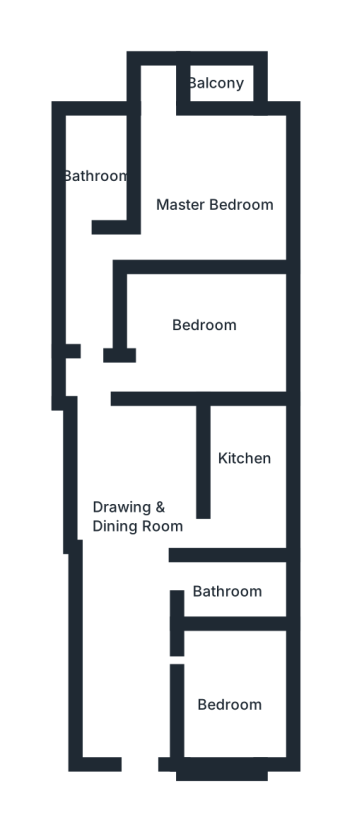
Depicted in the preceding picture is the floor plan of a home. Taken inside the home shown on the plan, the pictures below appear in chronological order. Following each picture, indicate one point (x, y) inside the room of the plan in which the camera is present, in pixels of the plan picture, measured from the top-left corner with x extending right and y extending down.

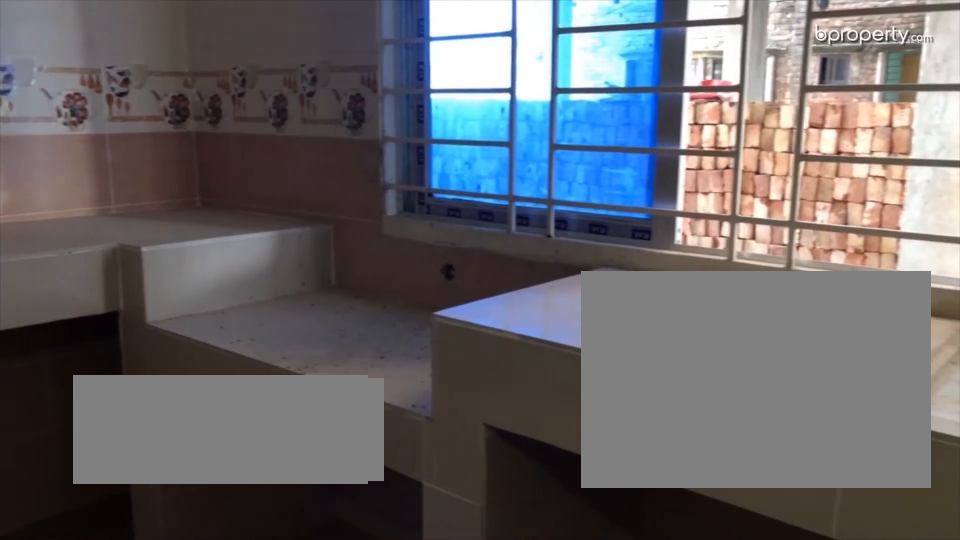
(246, 487)
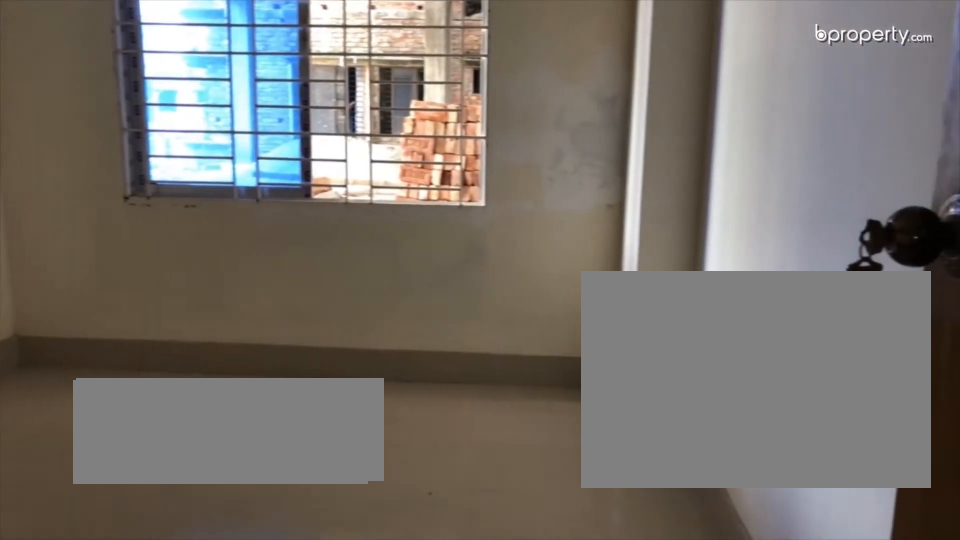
(179, 362)
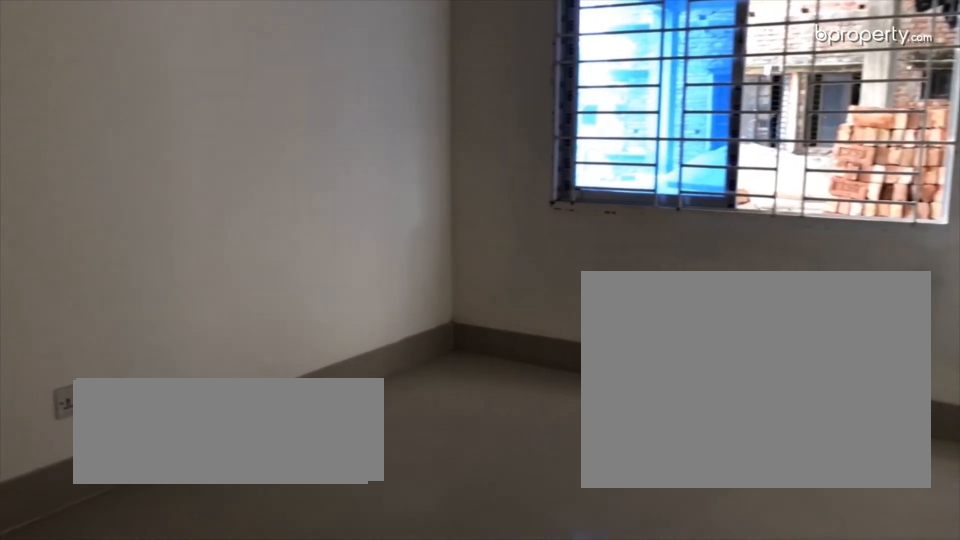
(179, 362)
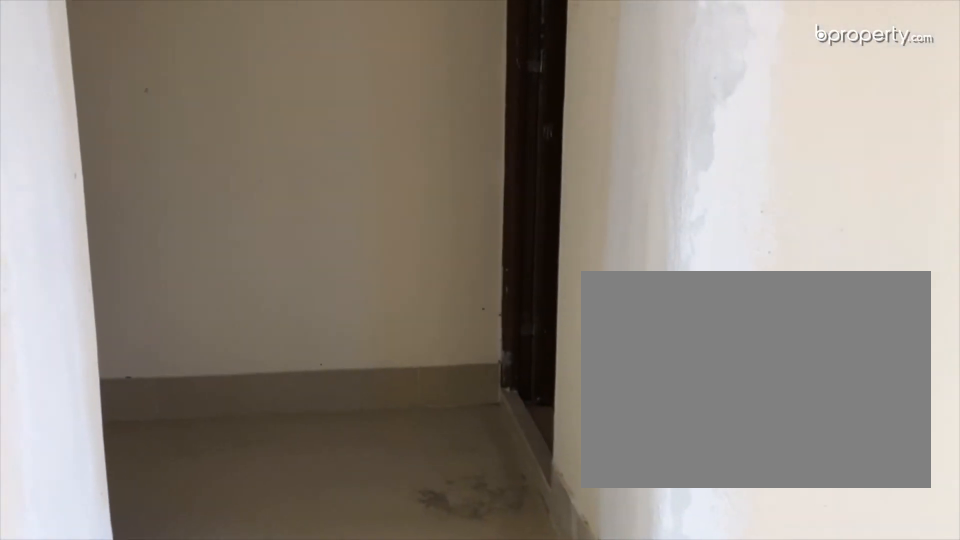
(224, 202)
